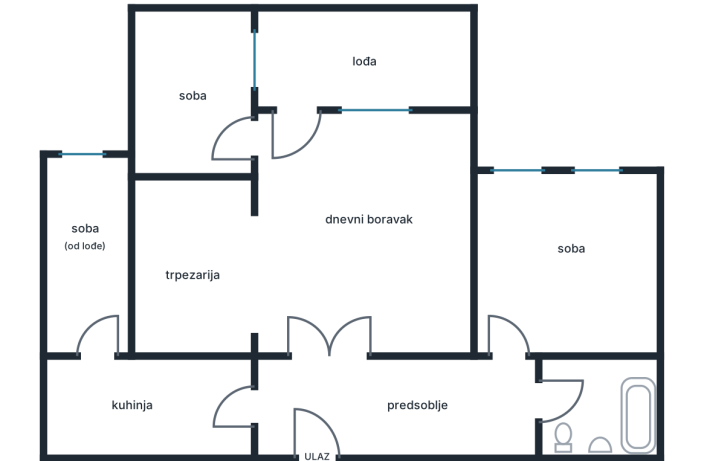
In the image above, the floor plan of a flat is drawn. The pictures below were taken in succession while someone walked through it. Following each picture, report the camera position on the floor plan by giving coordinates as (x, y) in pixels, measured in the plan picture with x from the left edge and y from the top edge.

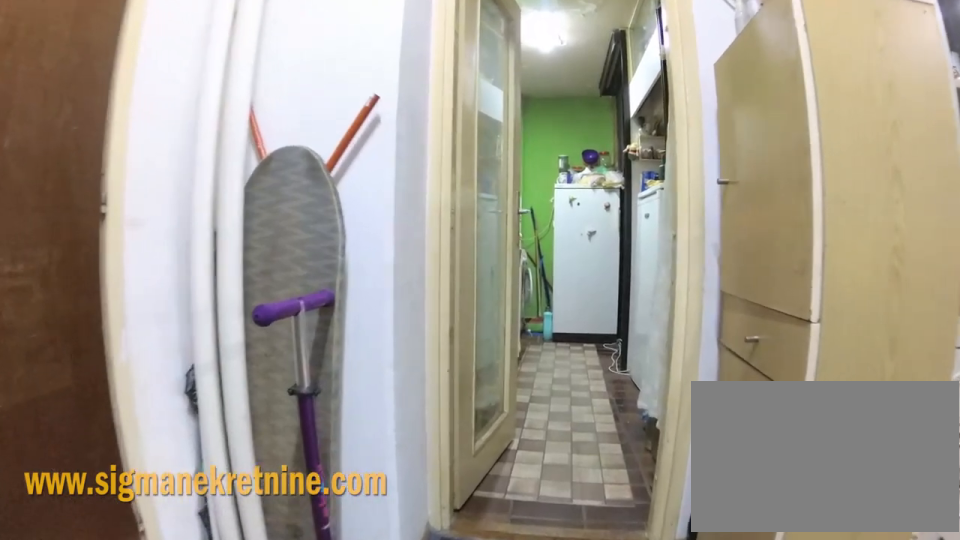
(370, 404)
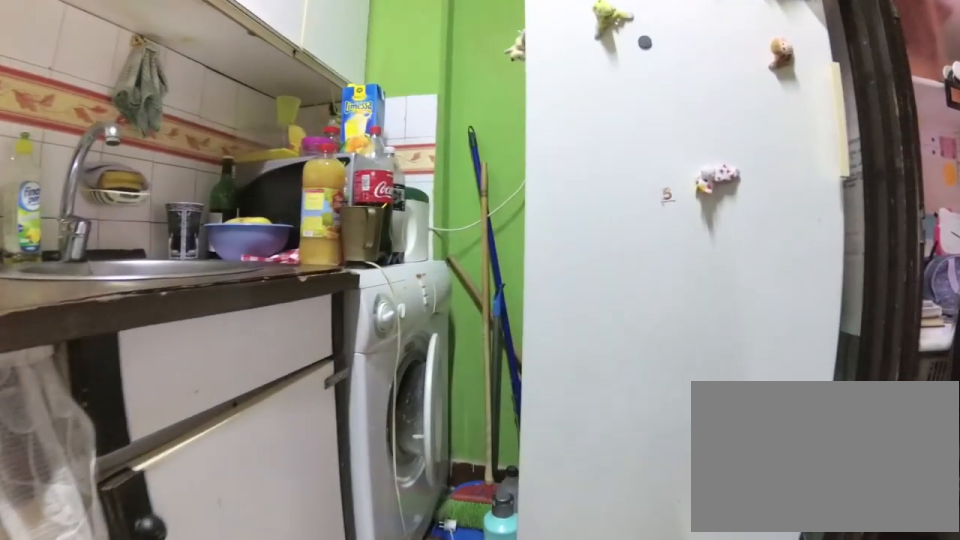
(140, 404)
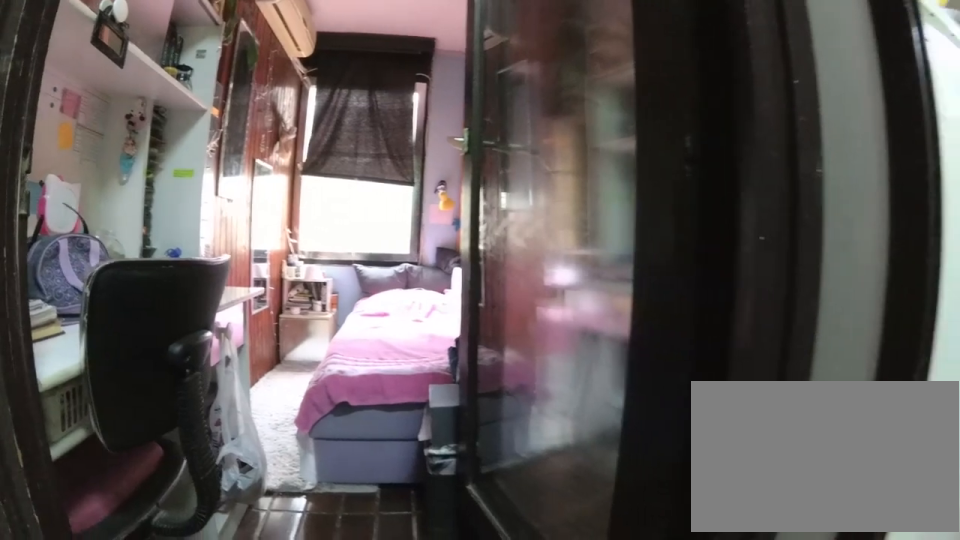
(84, 399)
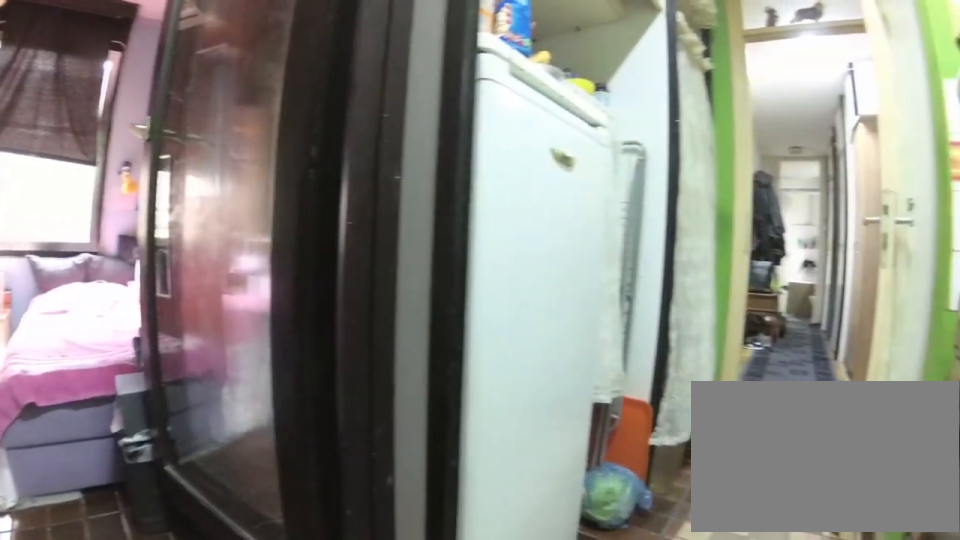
(73, 400)
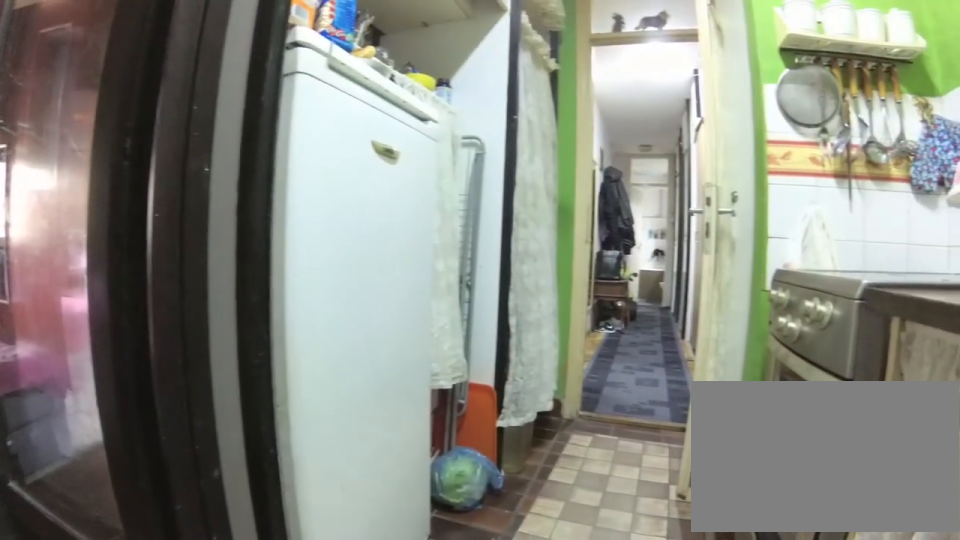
(74, 399)
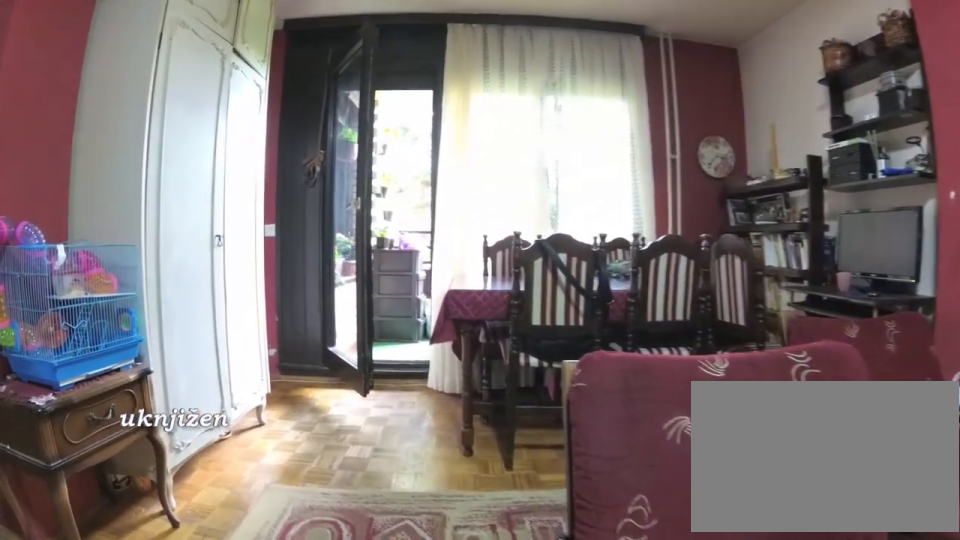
(310, 279)
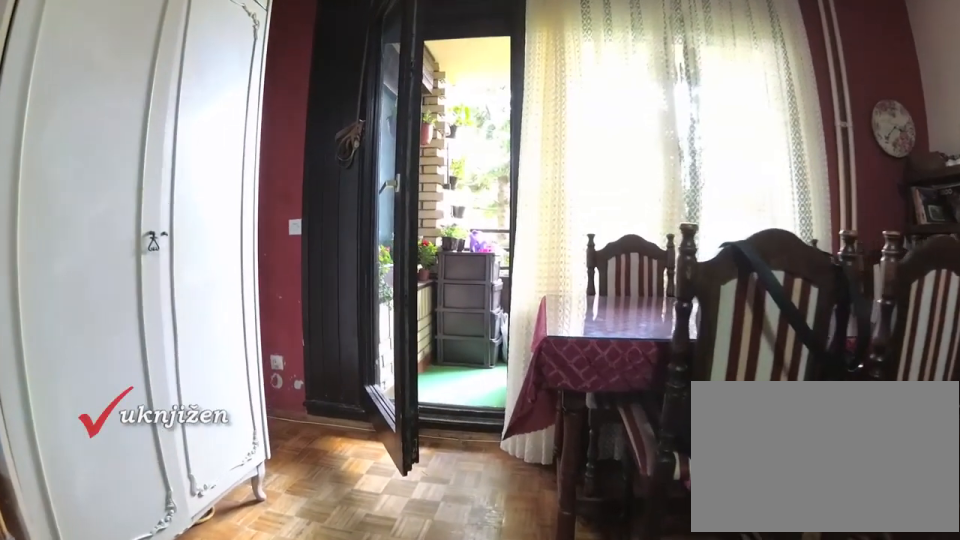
(310, 251)
